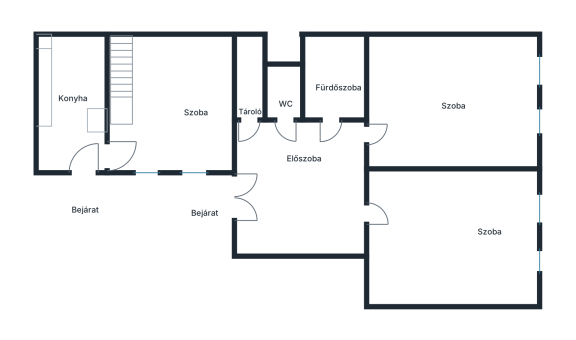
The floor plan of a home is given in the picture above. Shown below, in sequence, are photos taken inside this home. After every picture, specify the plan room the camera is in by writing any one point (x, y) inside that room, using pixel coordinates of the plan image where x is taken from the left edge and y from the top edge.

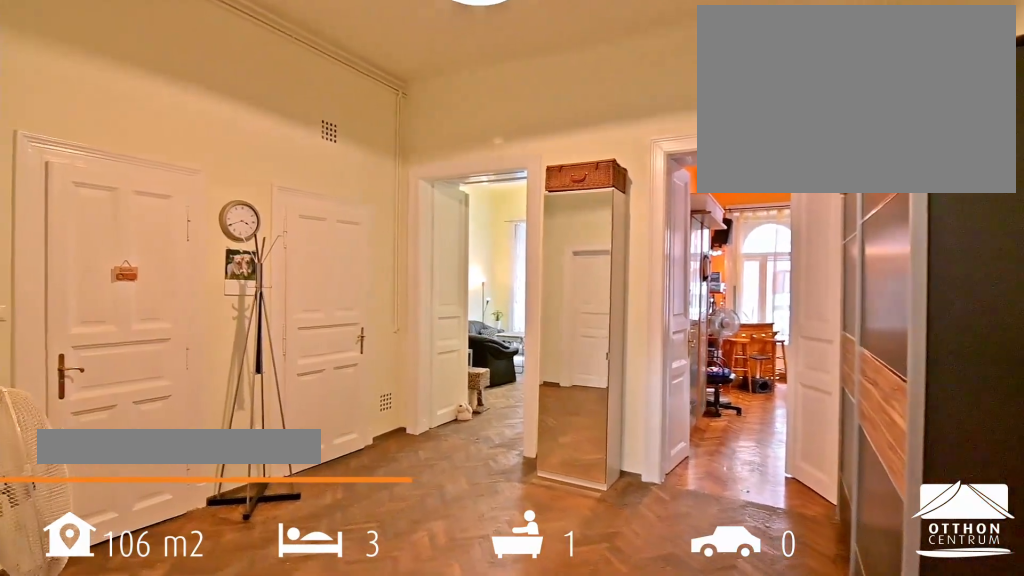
(302, 191)
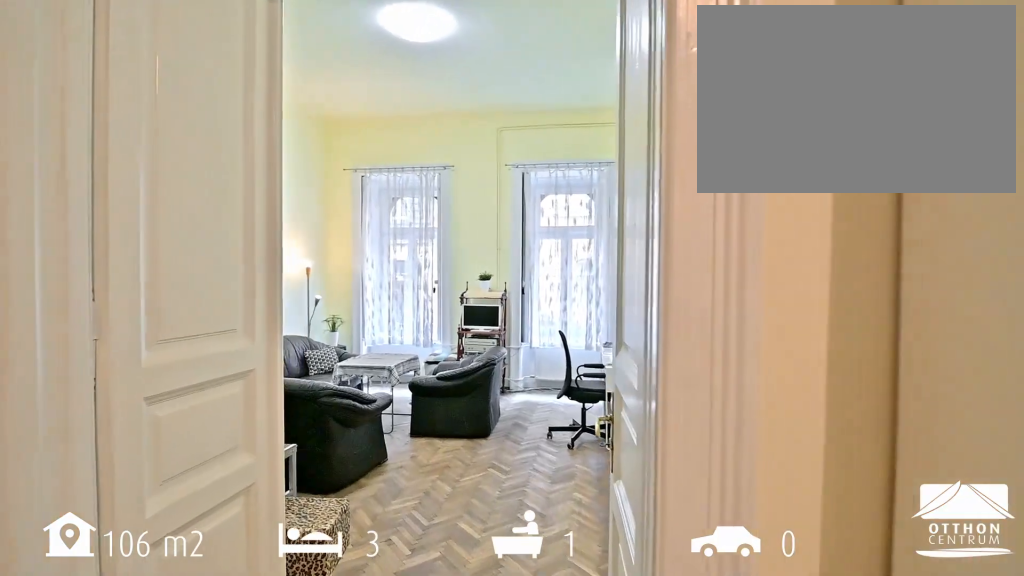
(302, 191)
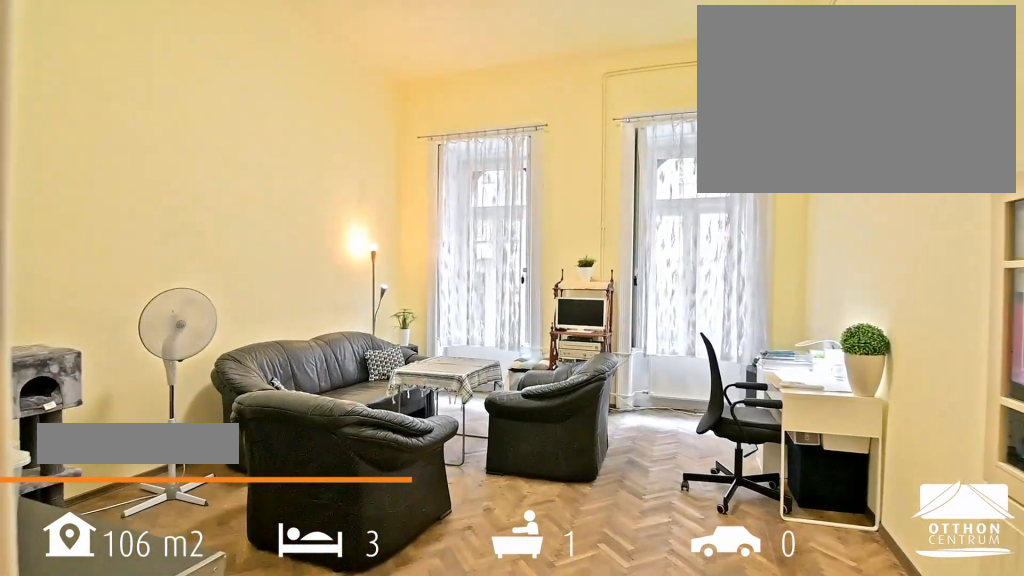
(455, 105)
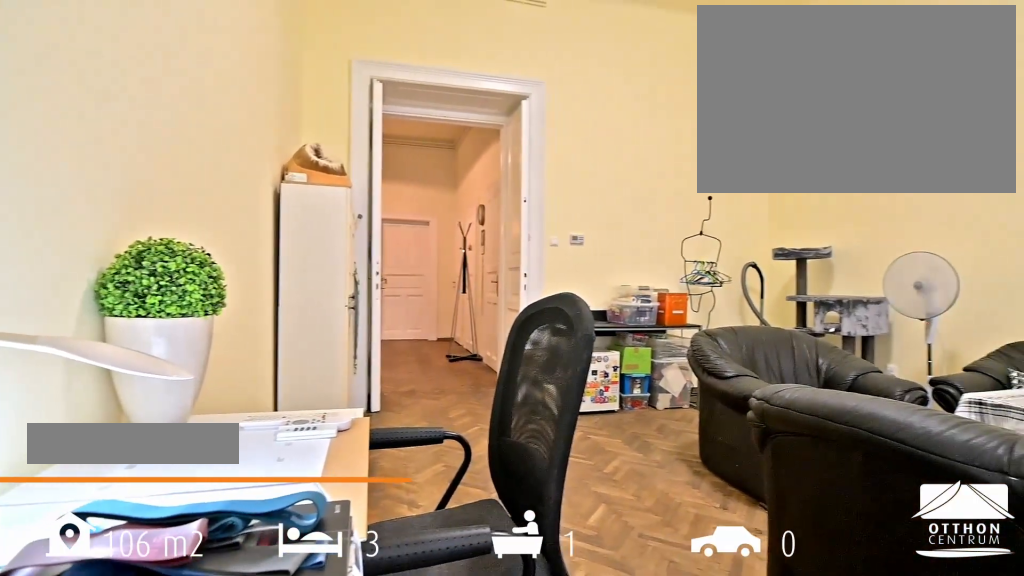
(455, 105)
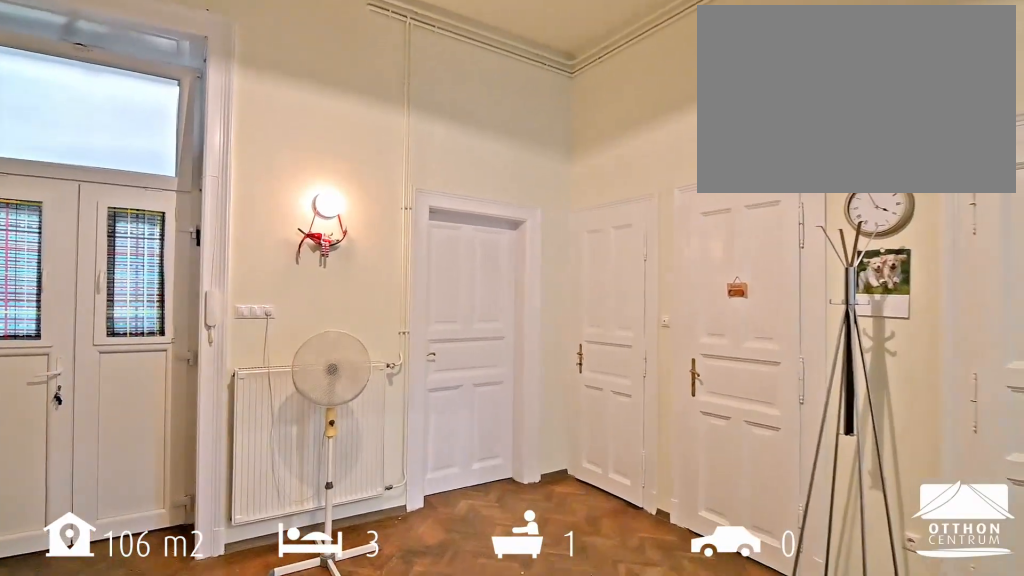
(302, 191)
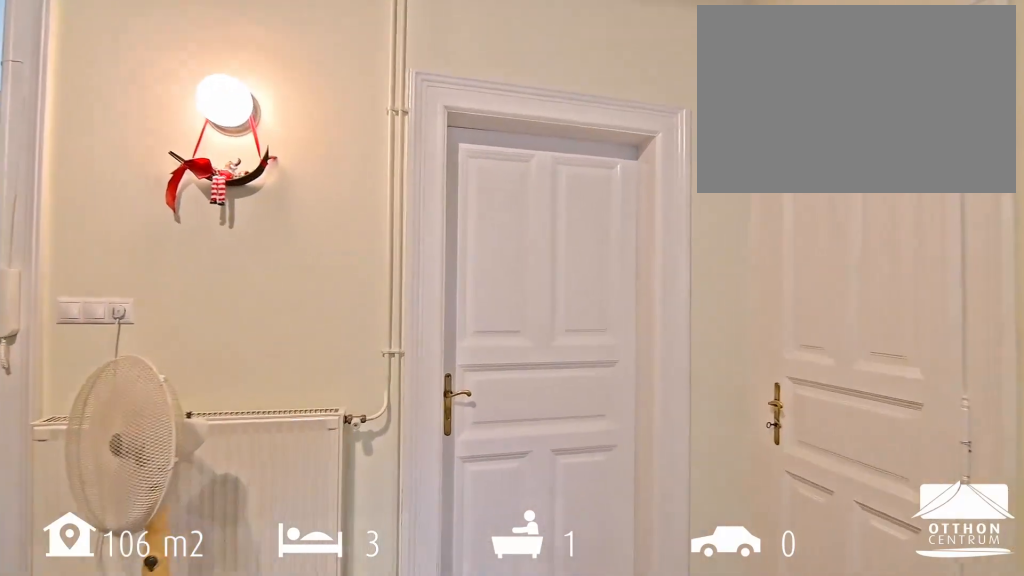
(302, 191)
